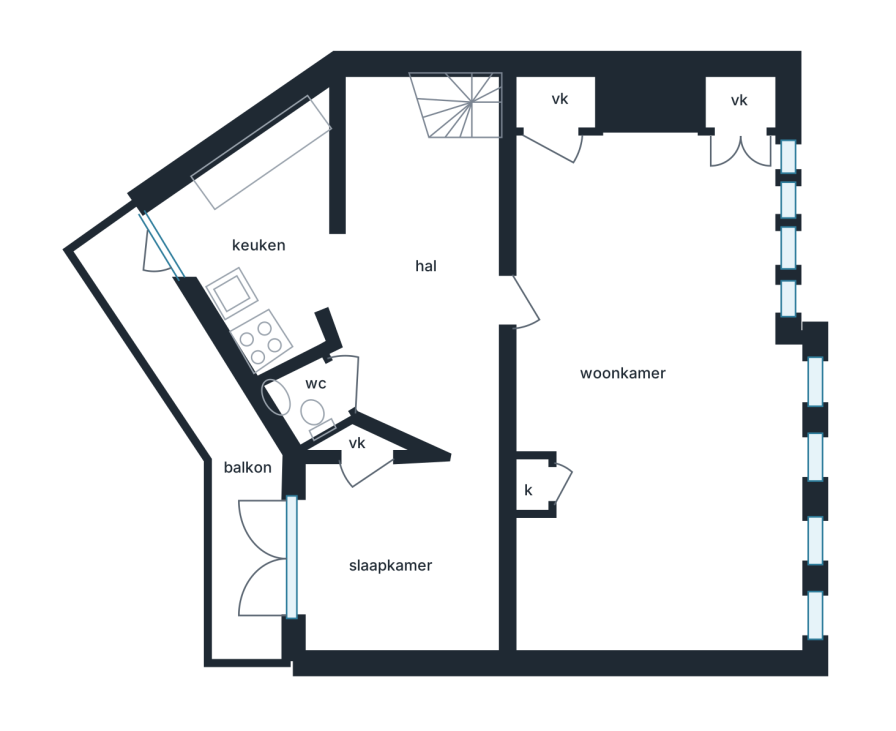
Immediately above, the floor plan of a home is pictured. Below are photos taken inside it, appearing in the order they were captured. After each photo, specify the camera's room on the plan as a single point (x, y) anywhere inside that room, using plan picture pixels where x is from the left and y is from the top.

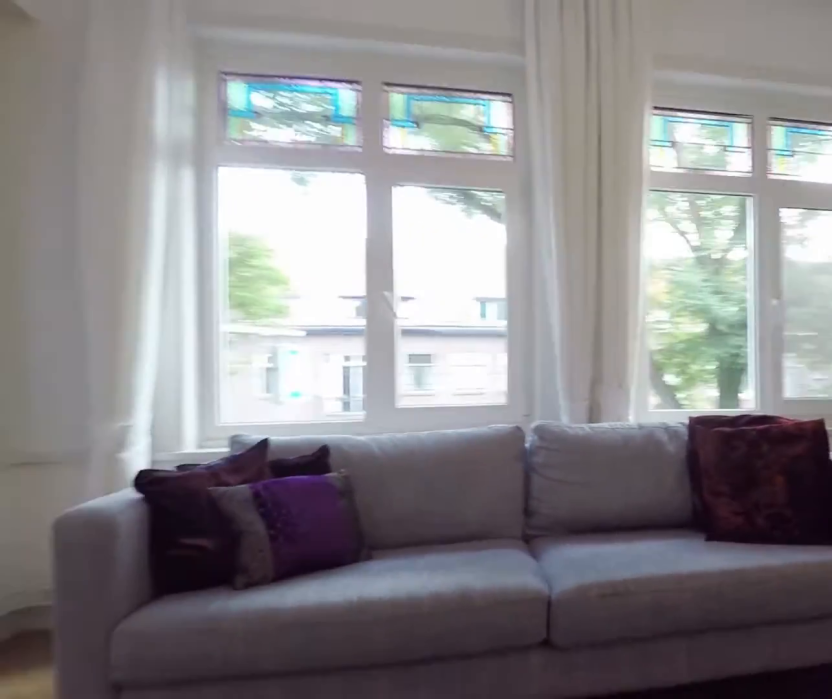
(654, 178)
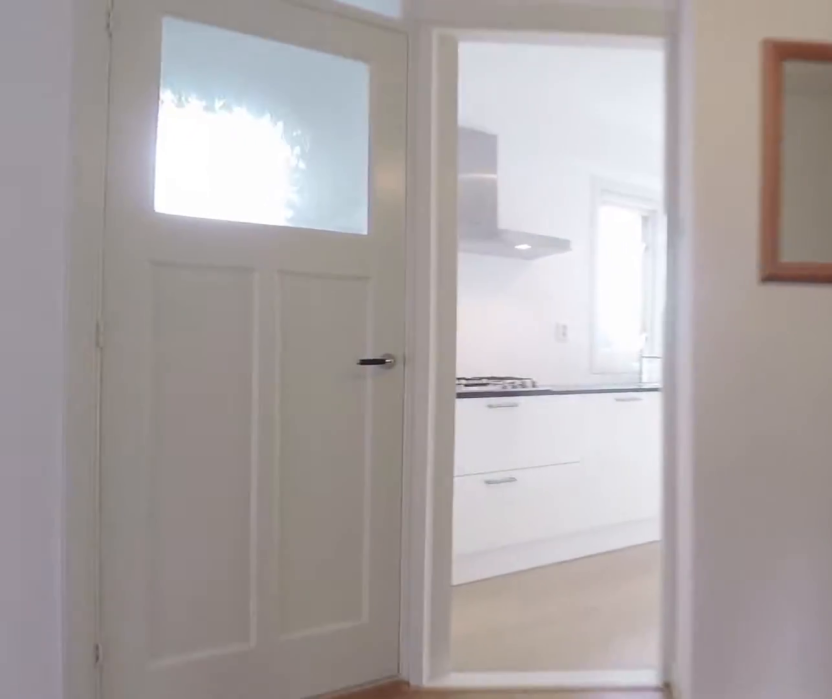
(421, 258)
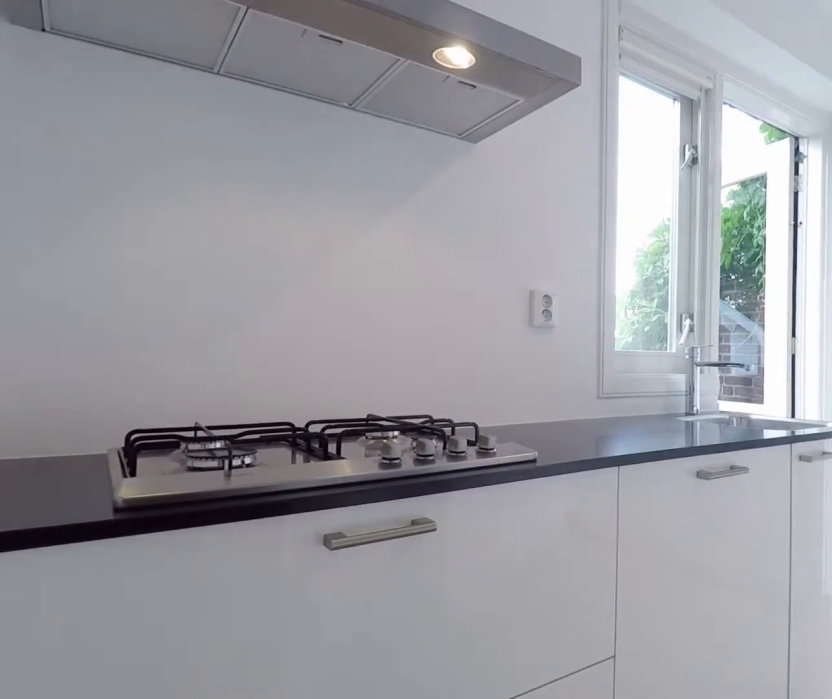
(263, 232)
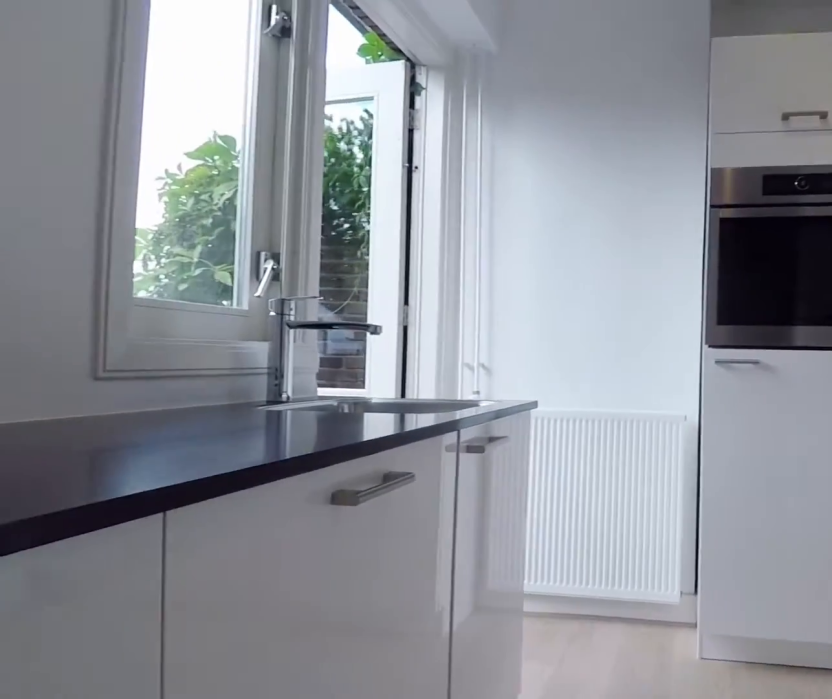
(263, 232)
